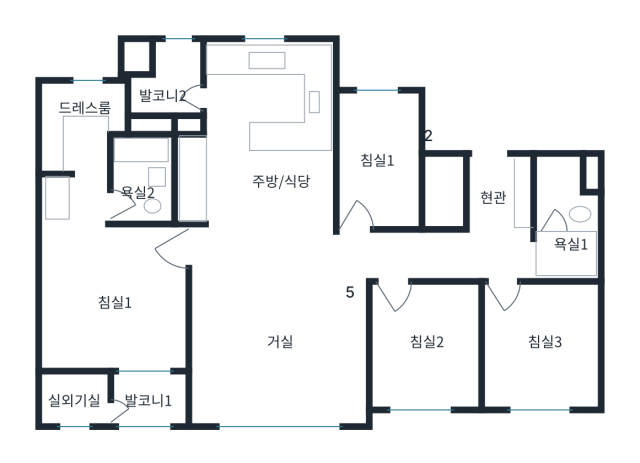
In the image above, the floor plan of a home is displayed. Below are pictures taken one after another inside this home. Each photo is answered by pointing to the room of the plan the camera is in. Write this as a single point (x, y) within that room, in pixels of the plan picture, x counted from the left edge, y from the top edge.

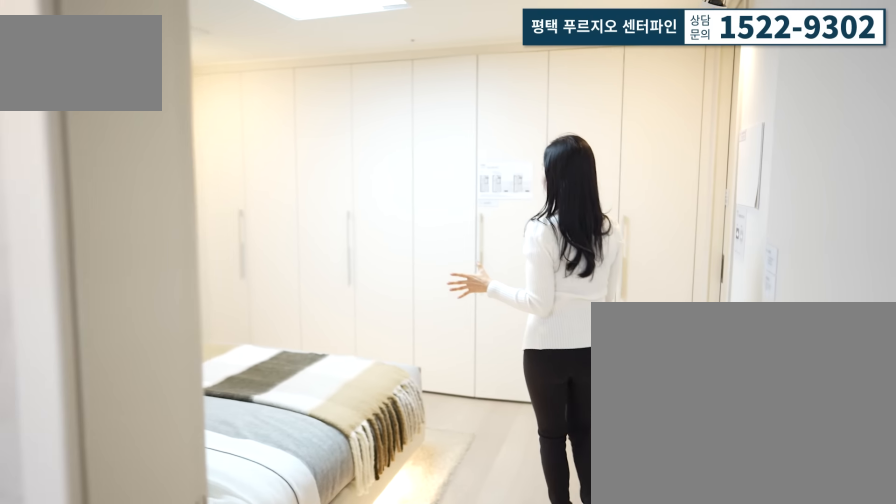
(115, 302)
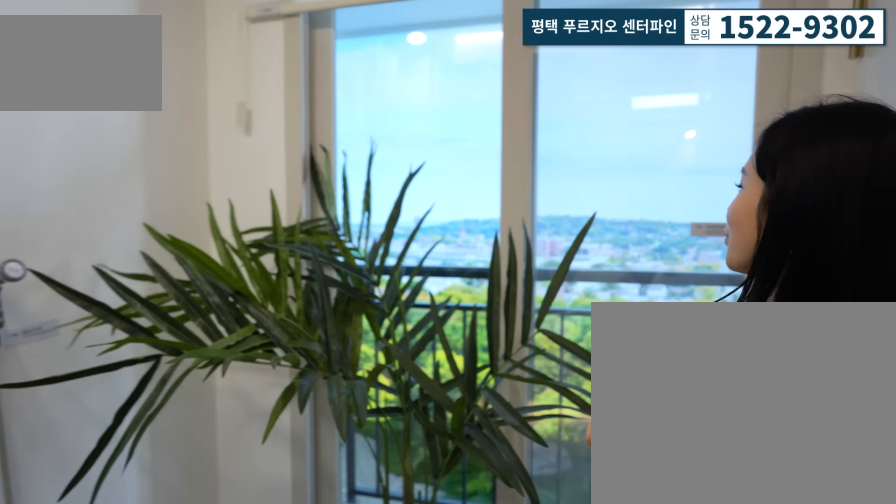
(140, 401)
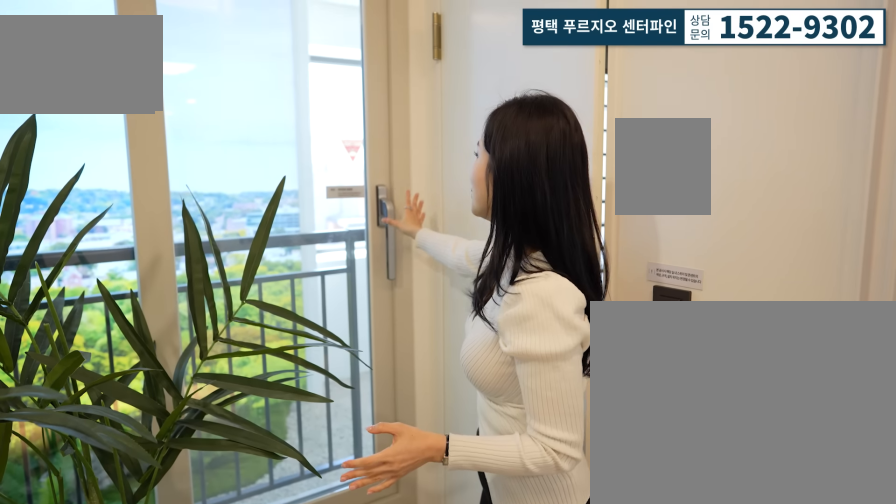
(140, 391)
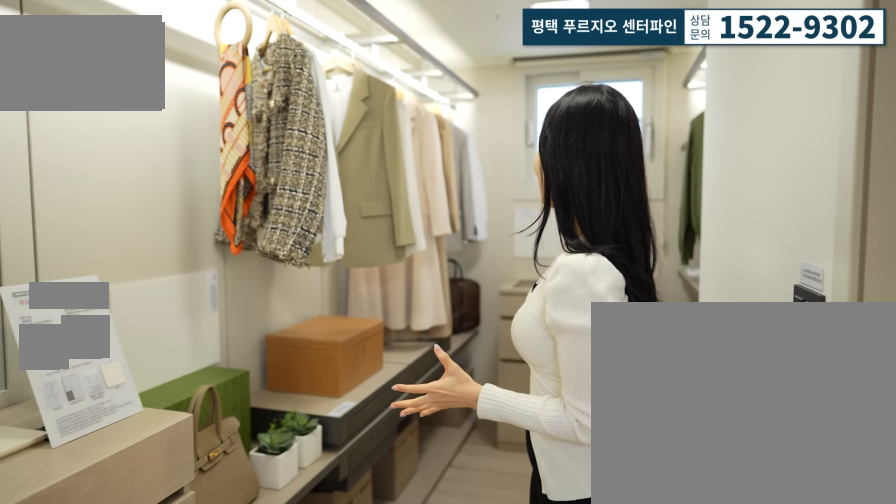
(77, 137)
